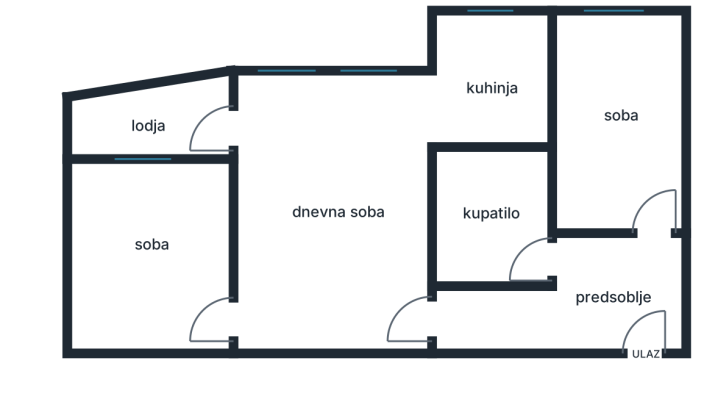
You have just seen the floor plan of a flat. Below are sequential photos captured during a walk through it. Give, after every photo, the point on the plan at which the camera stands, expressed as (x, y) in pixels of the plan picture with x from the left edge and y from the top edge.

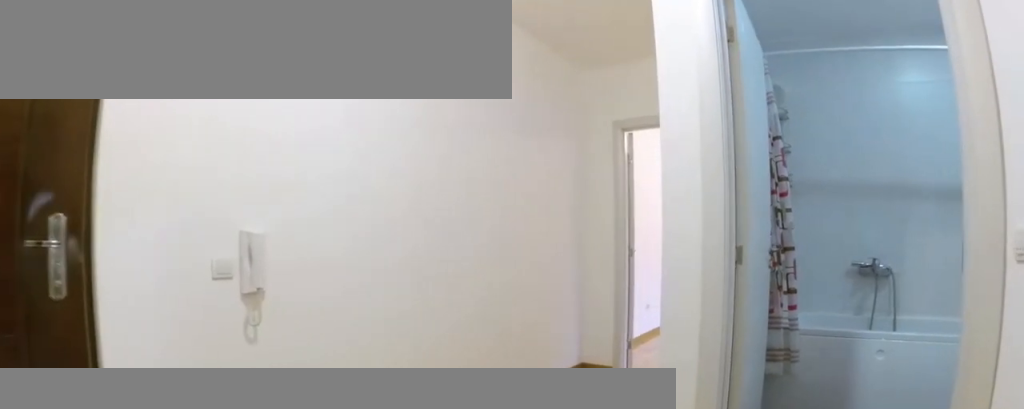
(643, 254)
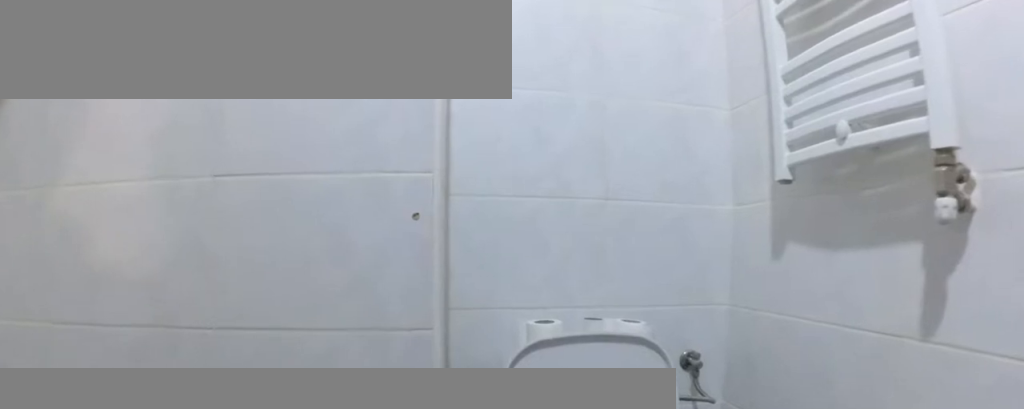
(515, 200)
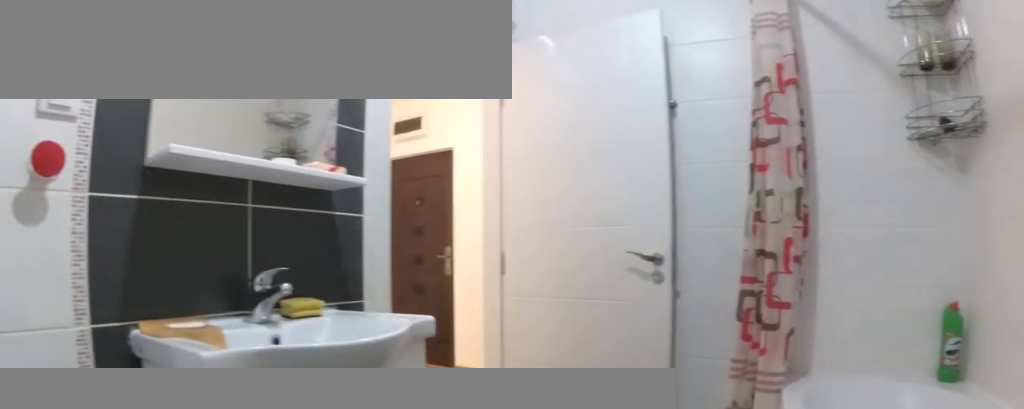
(456, 160)
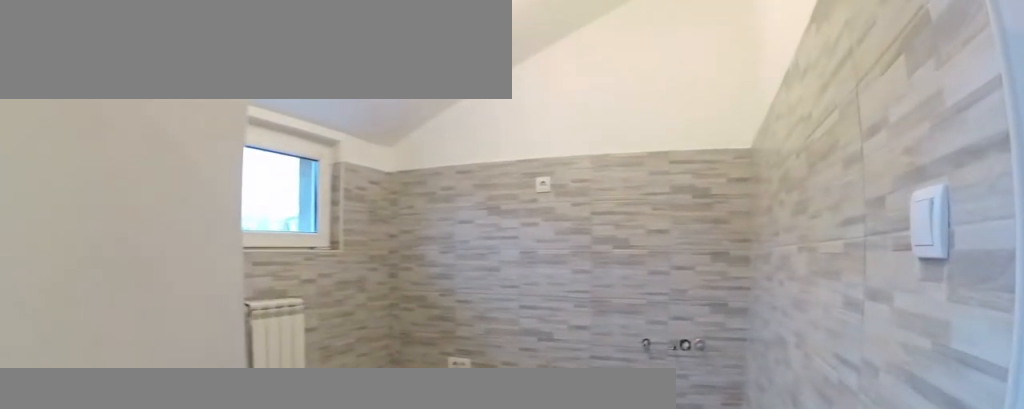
(406, 137)
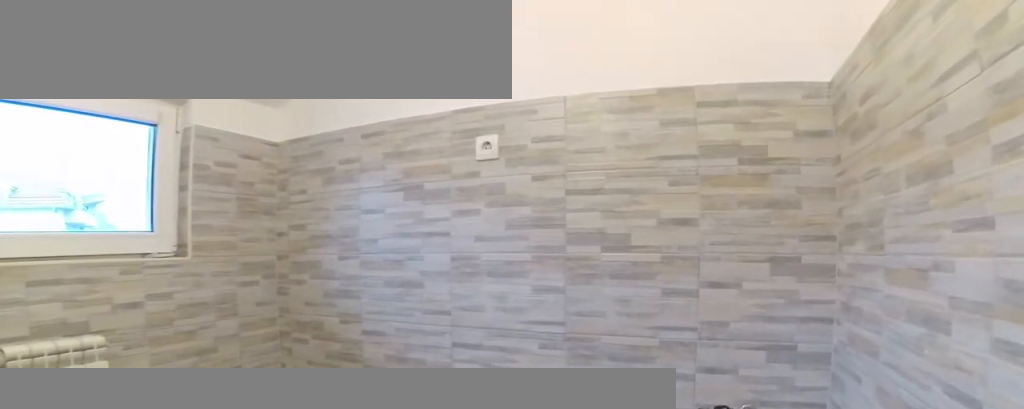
(451, 139)
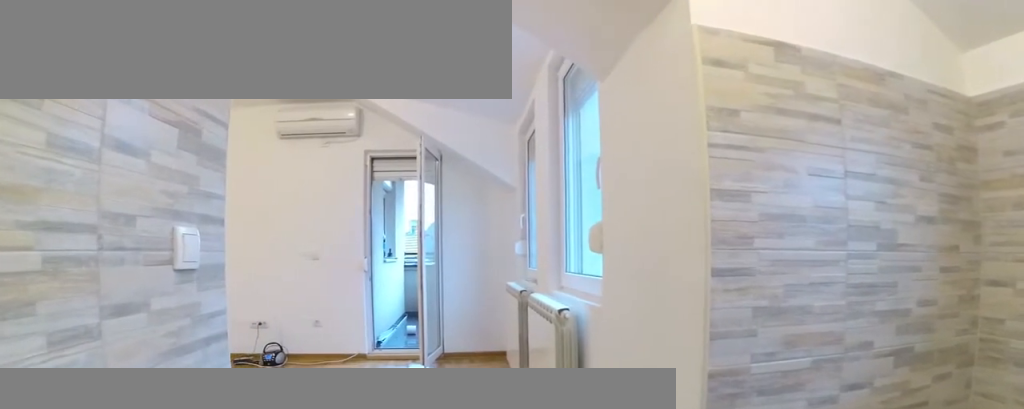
(518, 109)
